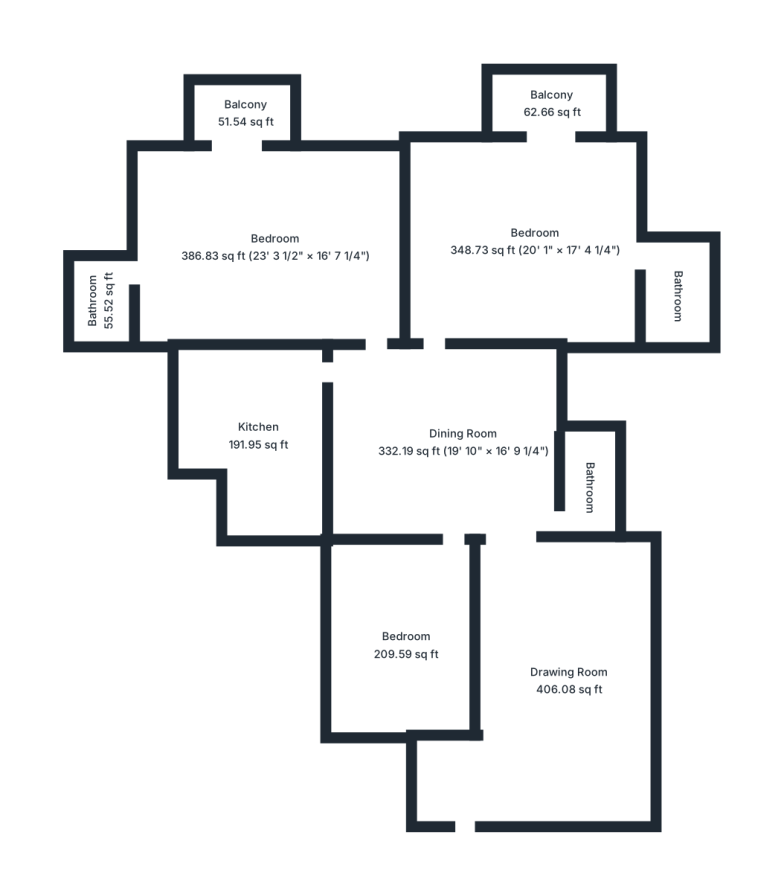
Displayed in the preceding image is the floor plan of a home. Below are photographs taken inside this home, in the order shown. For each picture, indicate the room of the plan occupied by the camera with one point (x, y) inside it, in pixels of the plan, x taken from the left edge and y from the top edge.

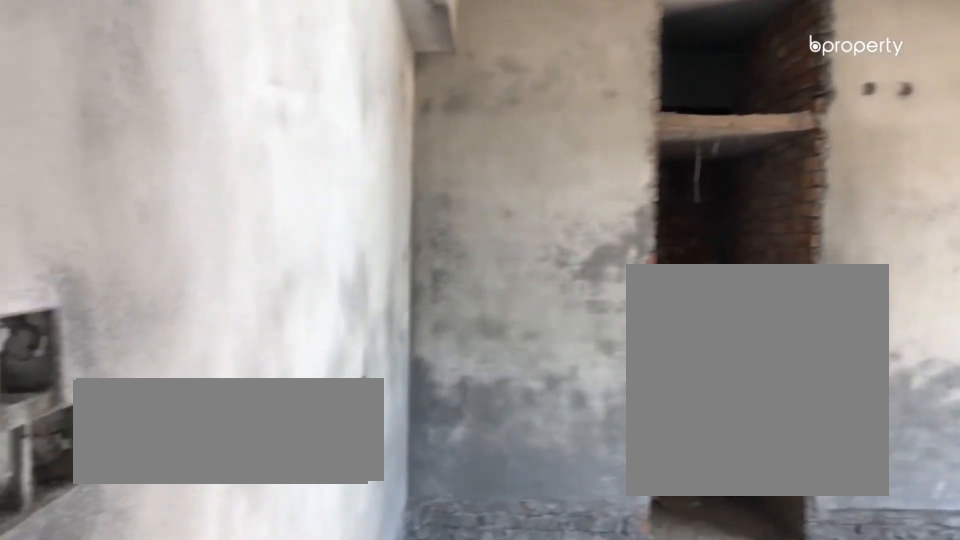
(276, 251)
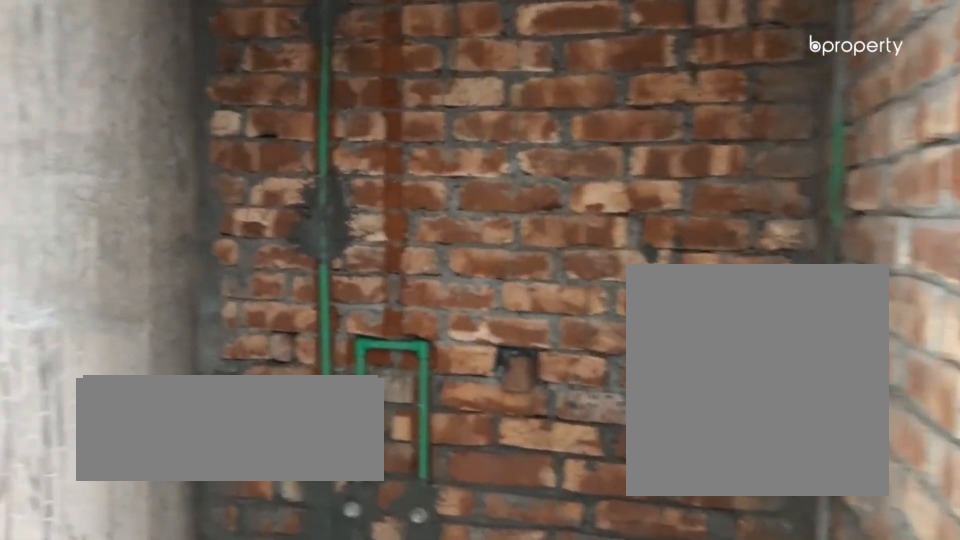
(106, 298)
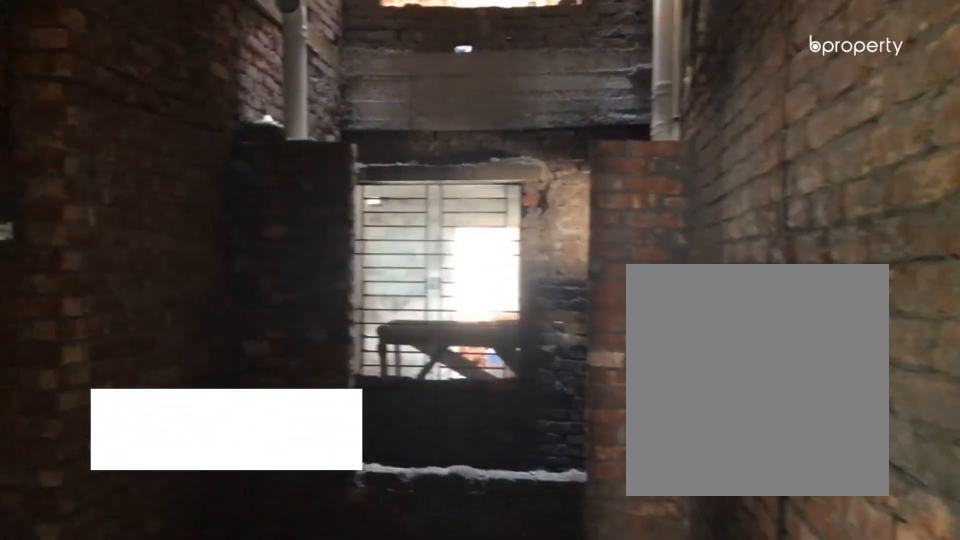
(263, 434)
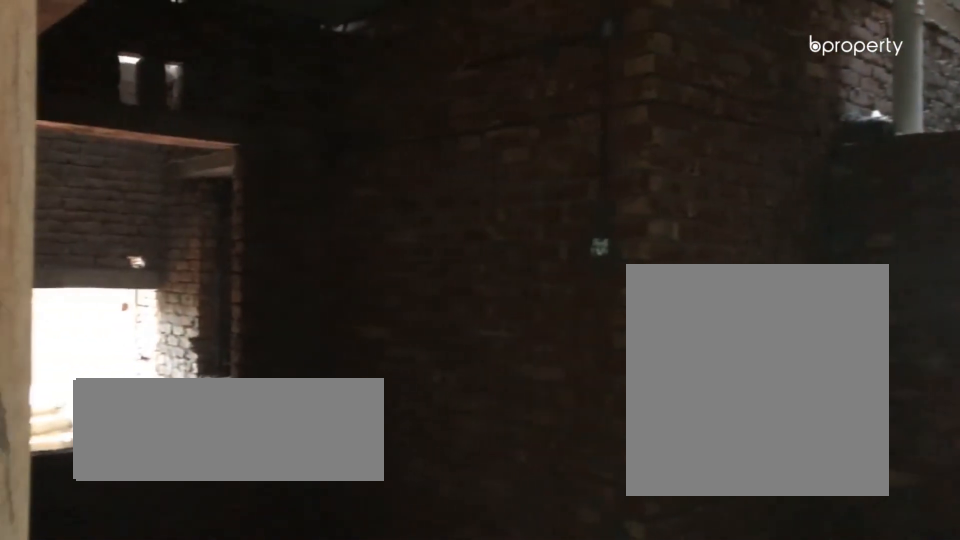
(263, 434)
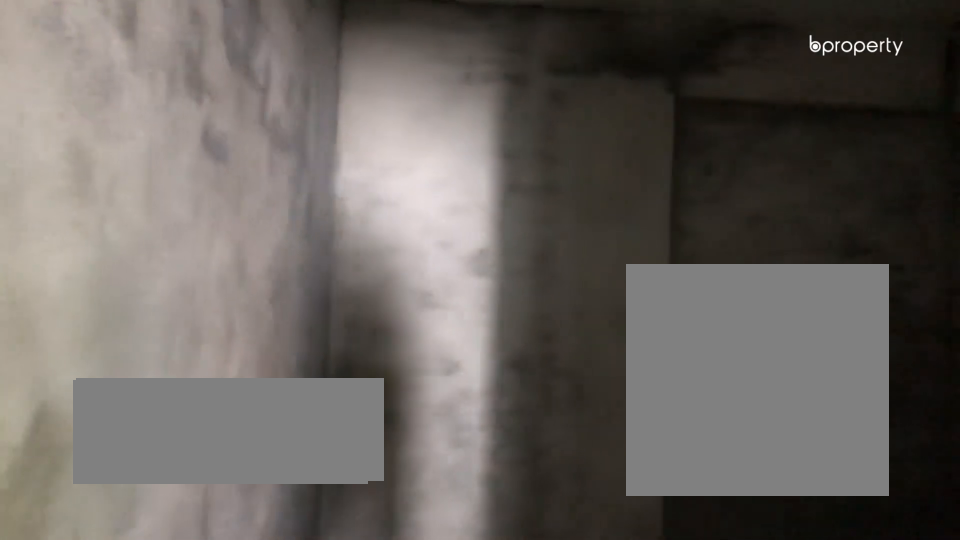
(409, 648)
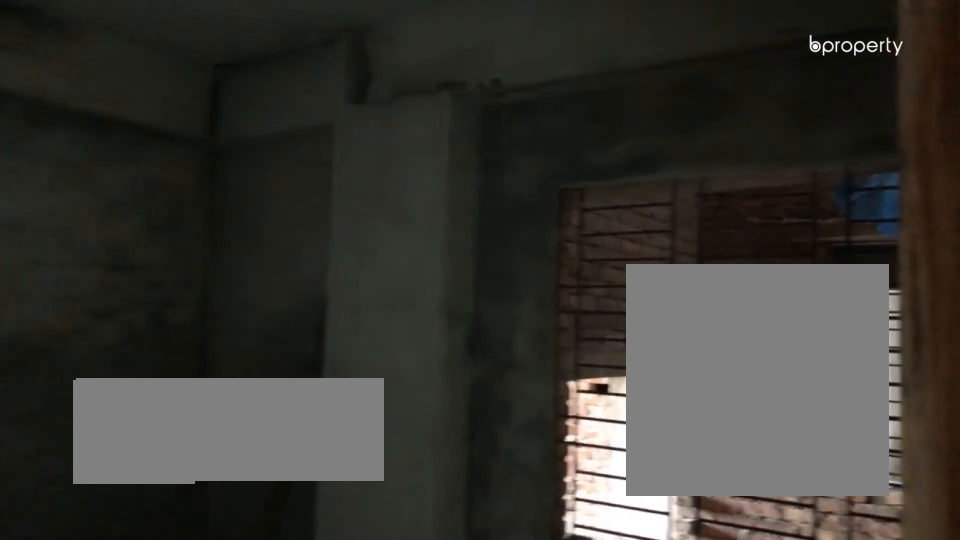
(409, 648)
